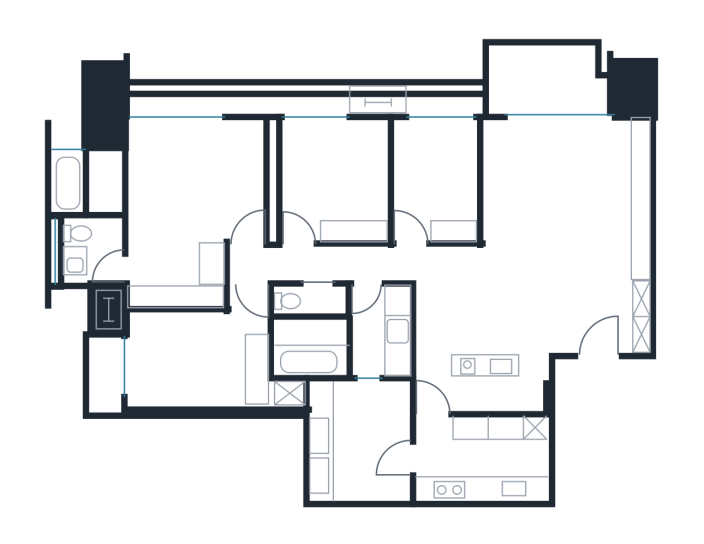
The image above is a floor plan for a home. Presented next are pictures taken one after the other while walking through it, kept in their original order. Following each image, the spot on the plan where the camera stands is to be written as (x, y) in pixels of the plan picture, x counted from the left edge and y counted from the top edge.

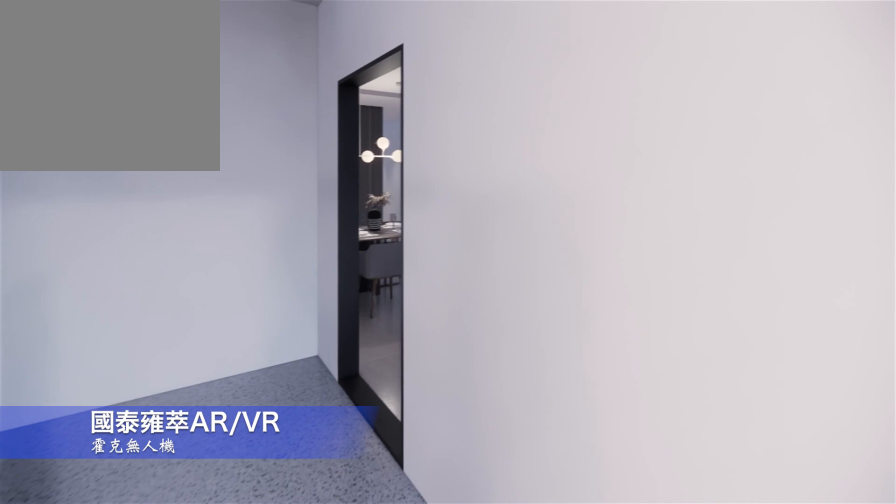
(637, 401)
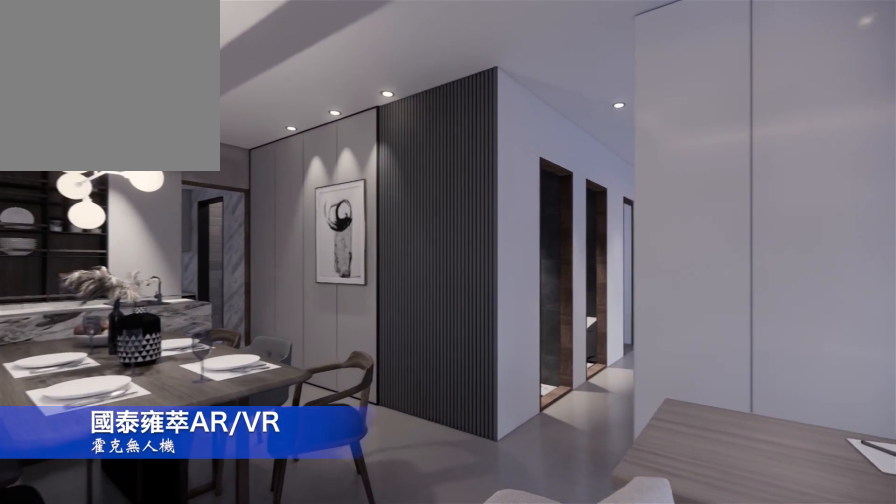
(506, 244)
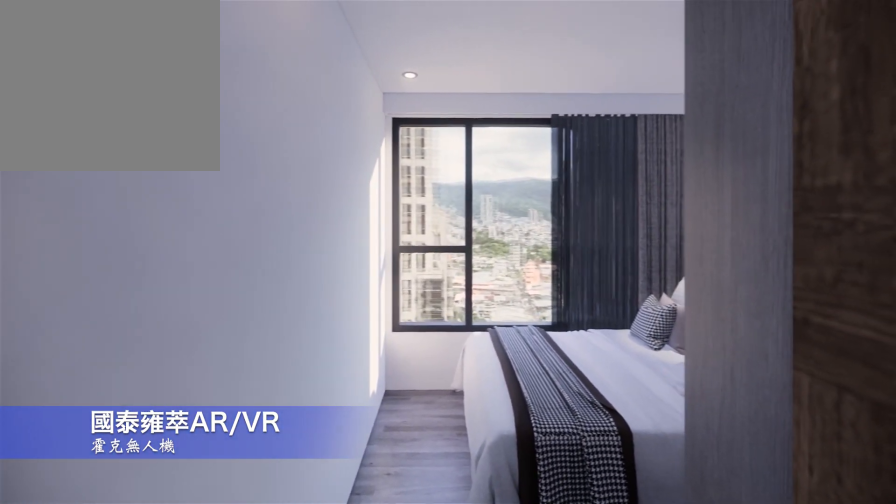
(307, 205)
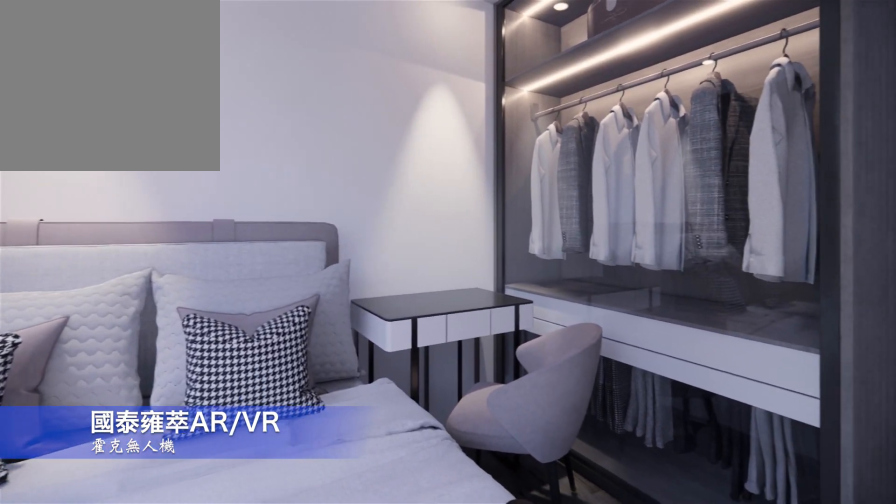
(341, 170)
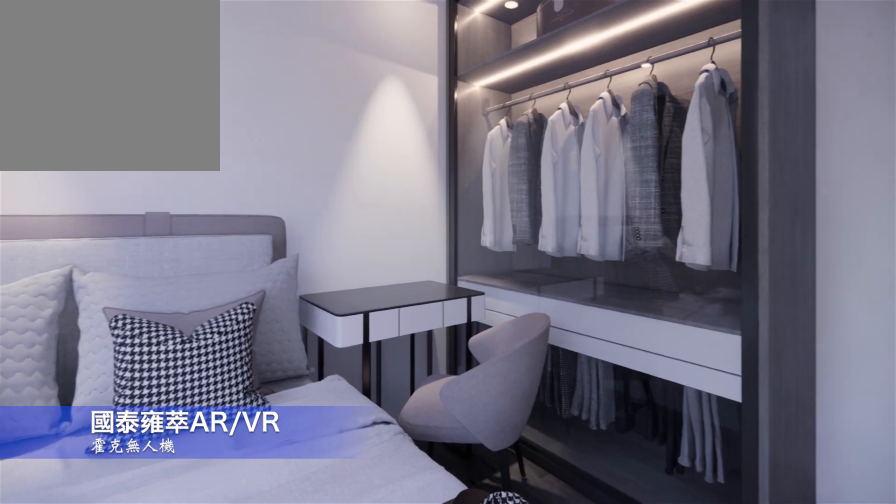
(341, 174)
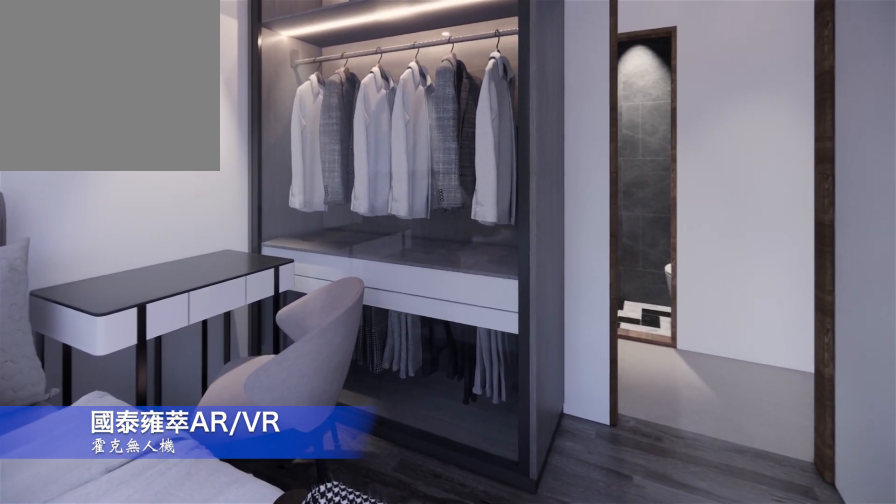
(326, 188)
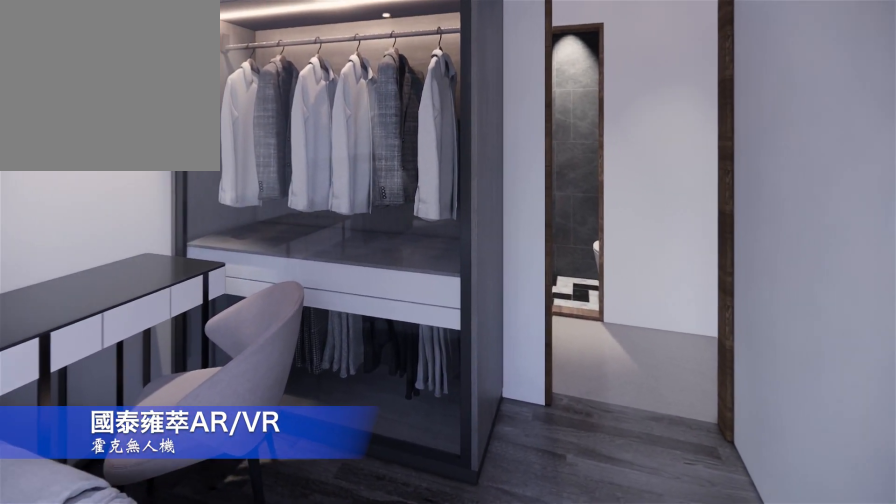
(325, 190)
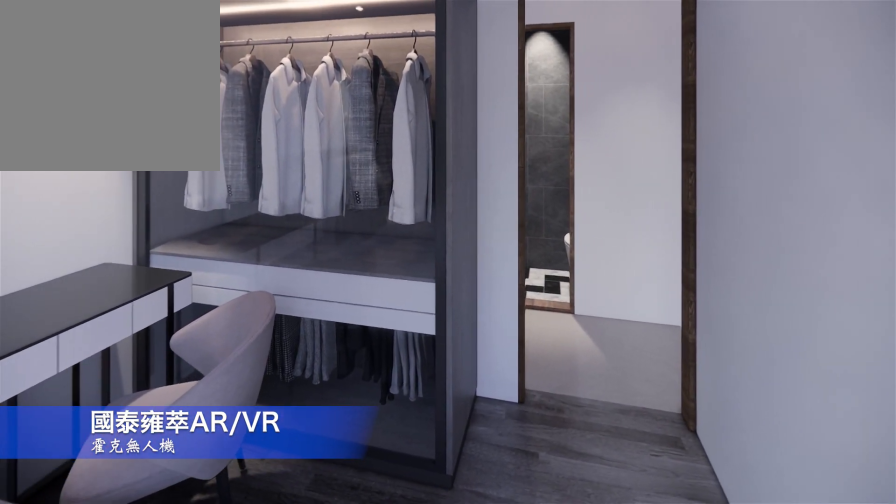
(326, 192)
